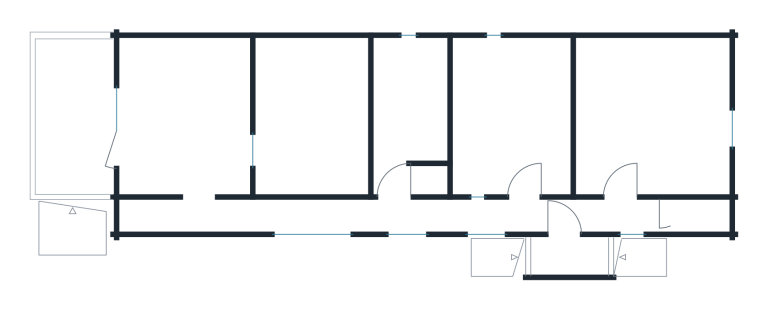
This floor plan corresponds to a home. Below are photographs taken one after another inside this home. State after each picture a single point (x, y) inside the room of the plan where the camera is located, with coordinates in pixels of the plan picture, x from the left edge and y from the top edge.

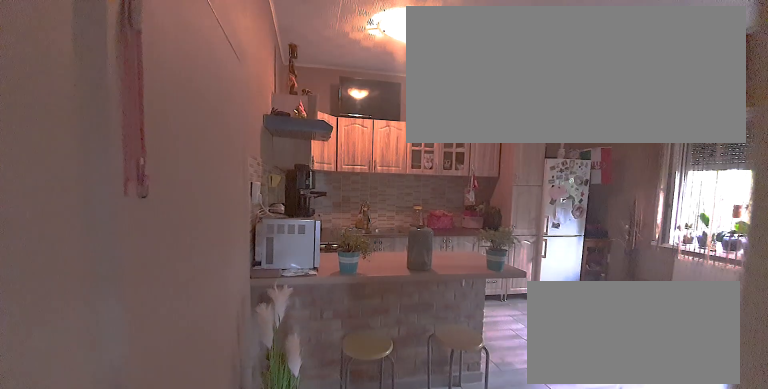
(647, 121)
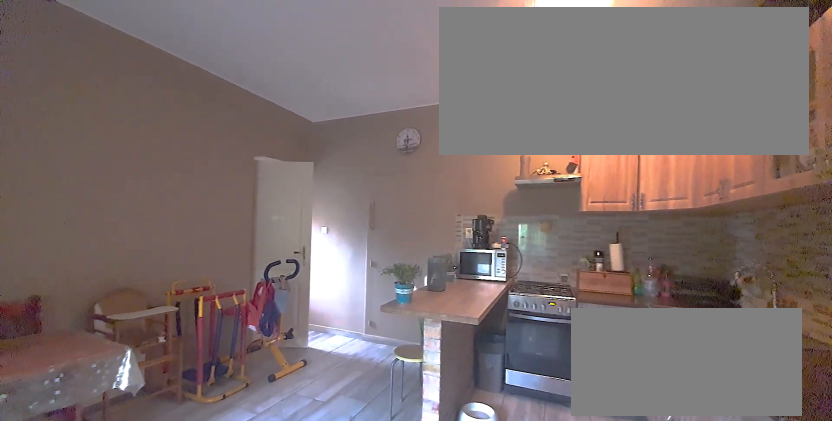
(647, 121)
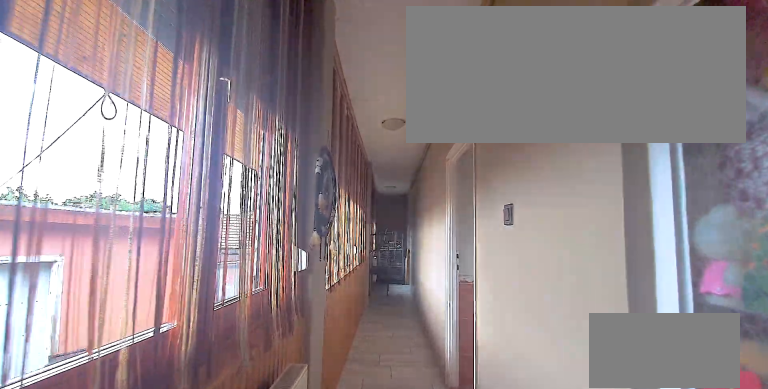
(451, 215)
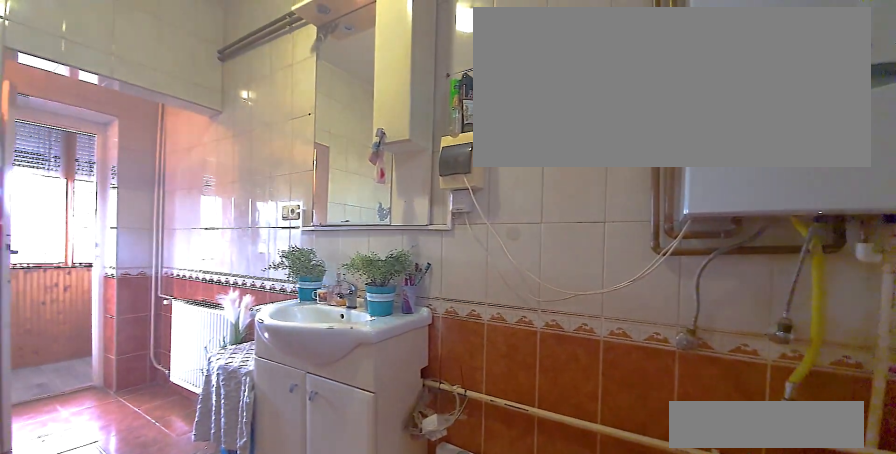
(411, 121)
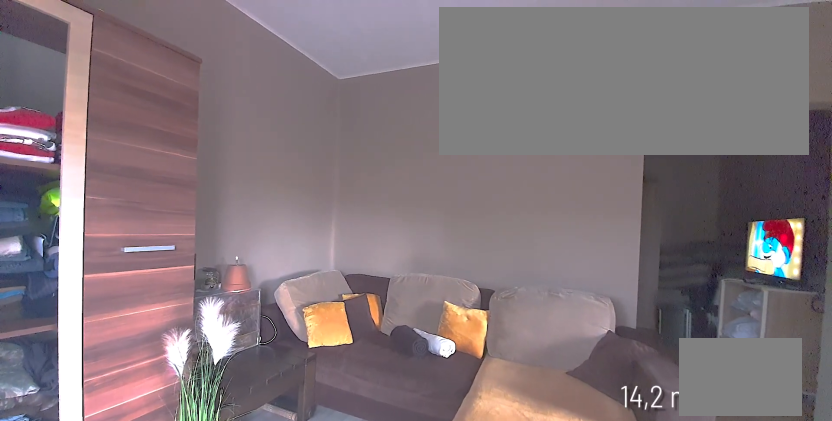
(192, 121)
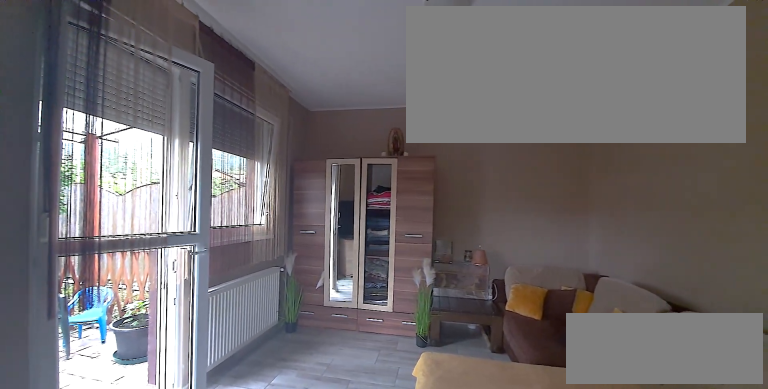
(192, 122)
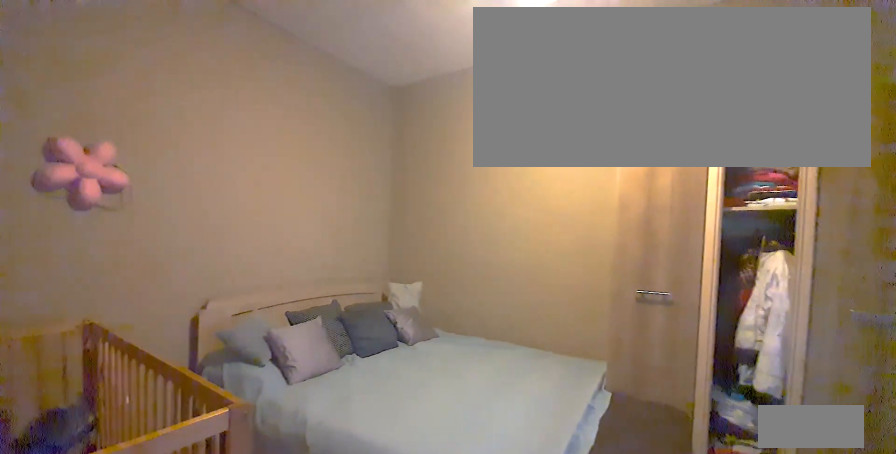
(309, 122)
